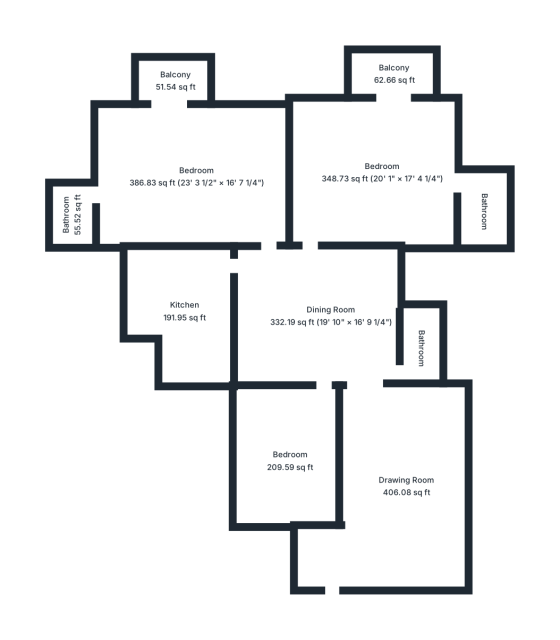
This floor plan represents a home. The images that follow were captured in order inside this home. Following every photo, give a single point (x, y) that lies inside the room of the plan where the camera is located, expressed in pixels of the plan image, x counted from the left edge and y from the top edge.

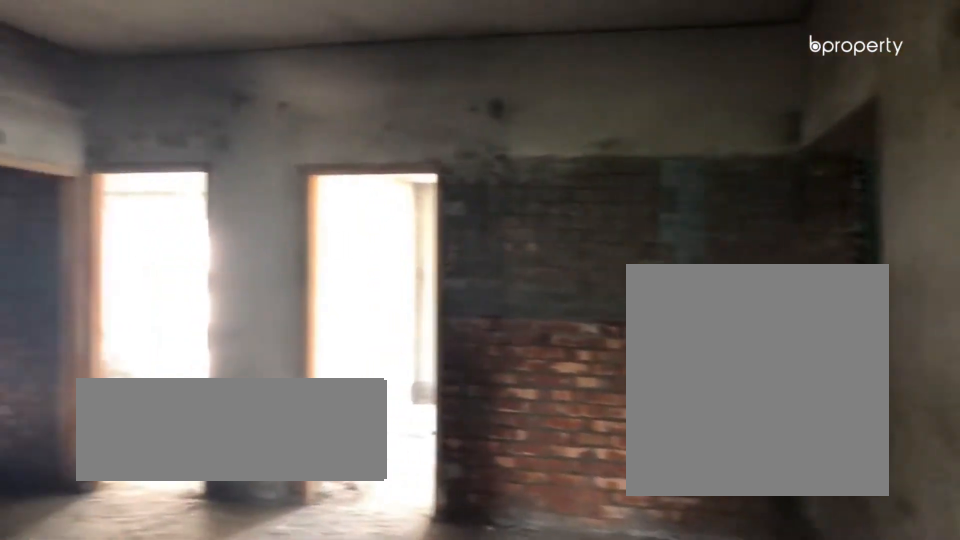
(331, 319)
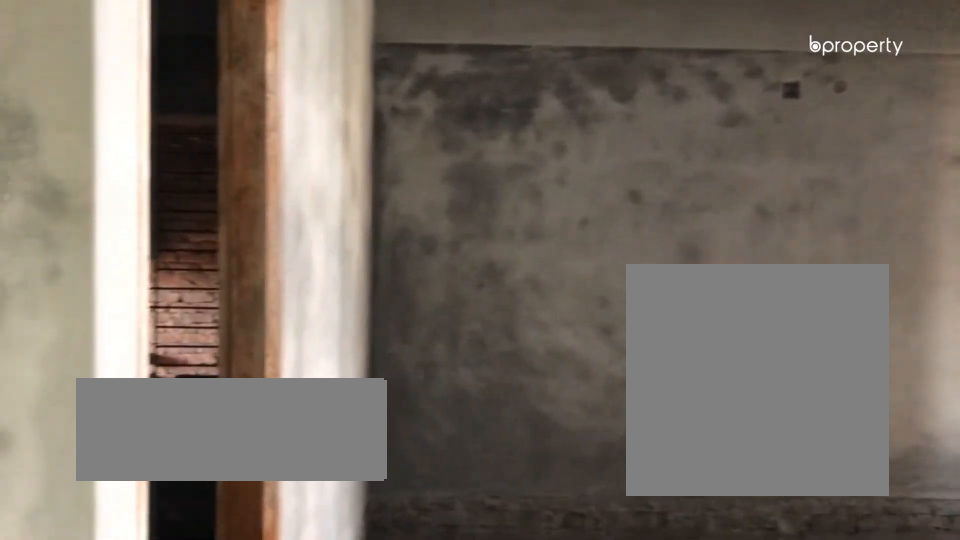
(331, 318)
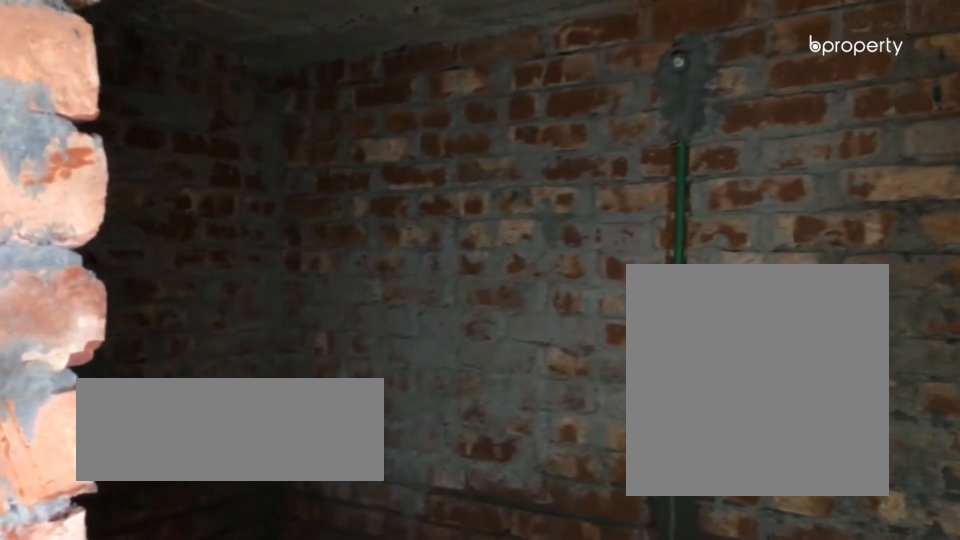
(421, 347)
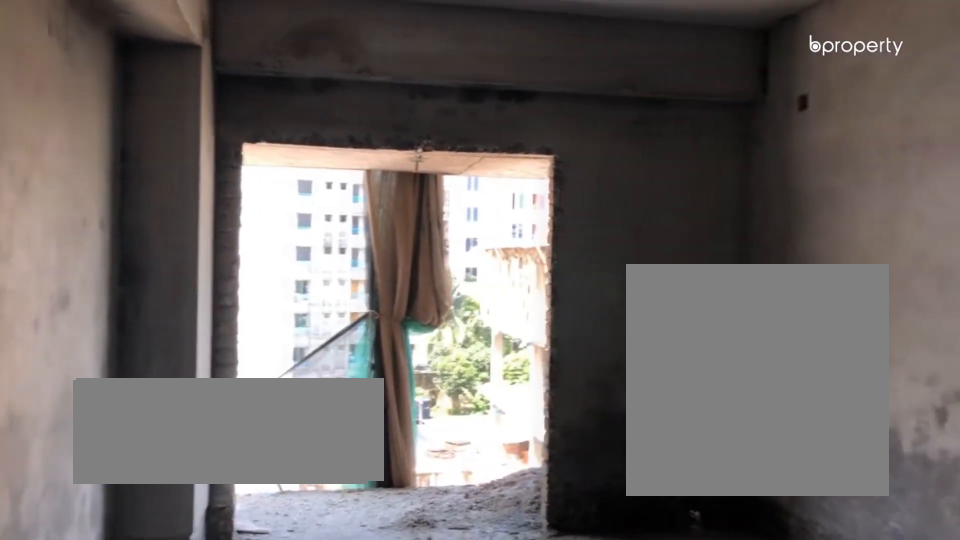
(387, 175)
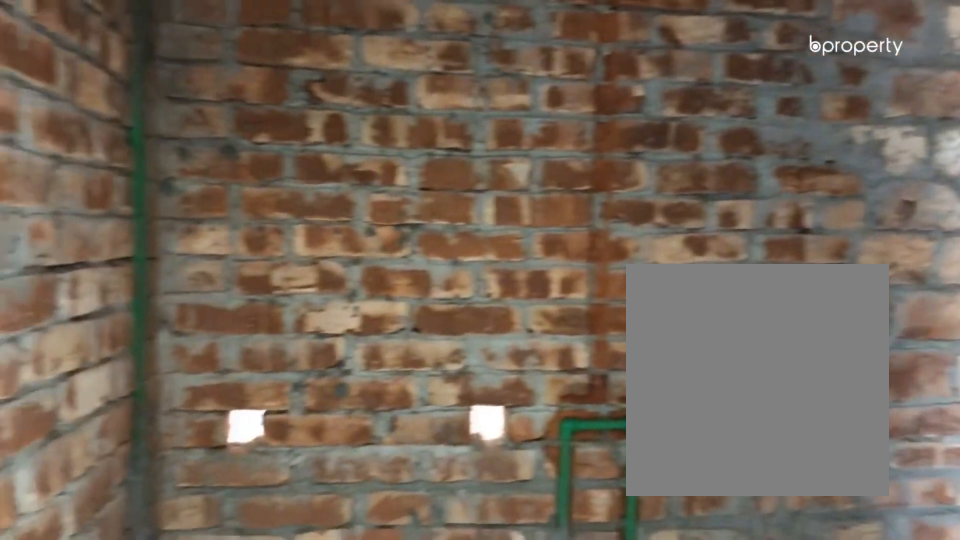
(481, 209)
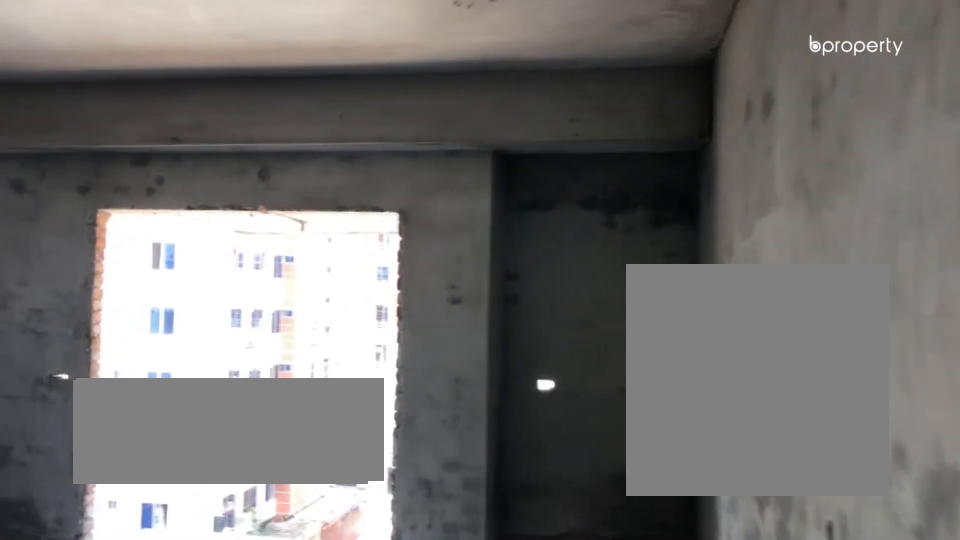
(197, 179)
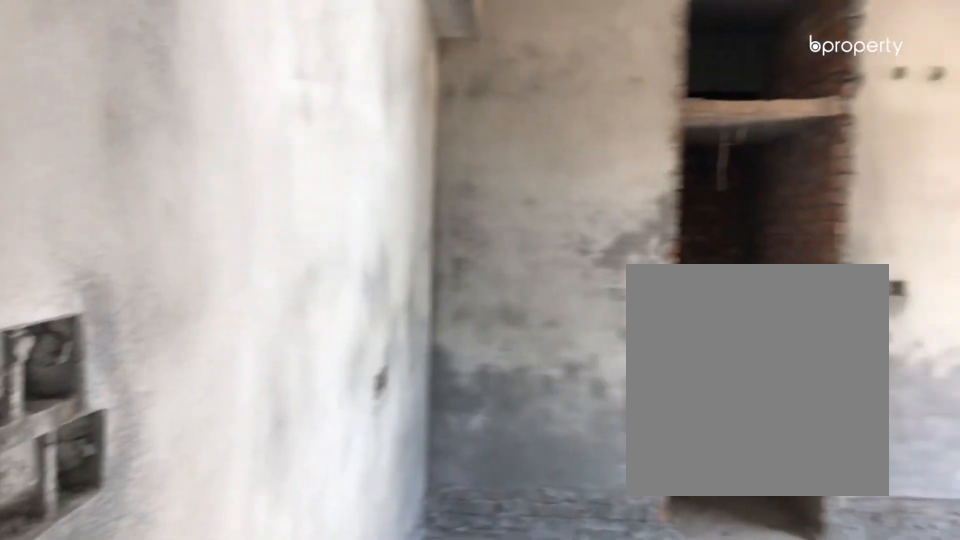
(197, 179)
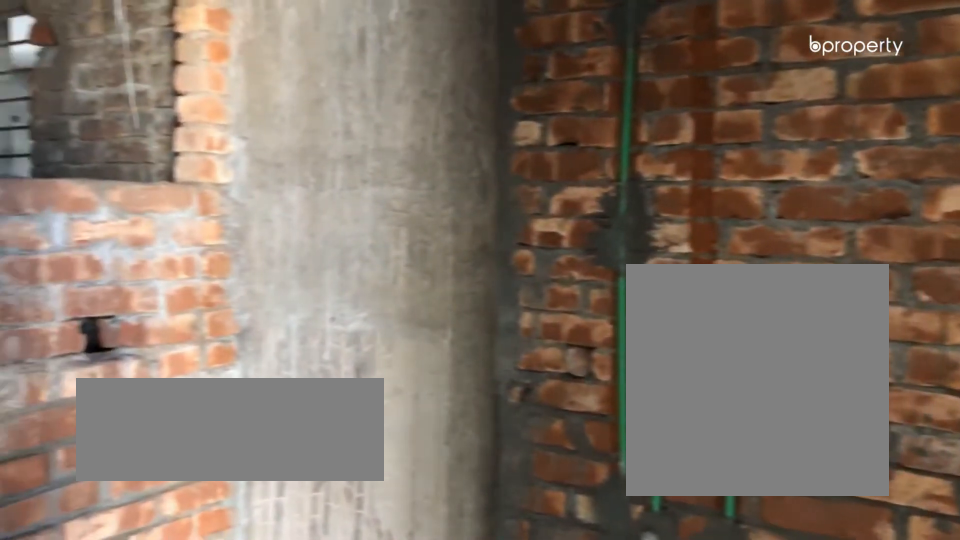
(76, 213)
